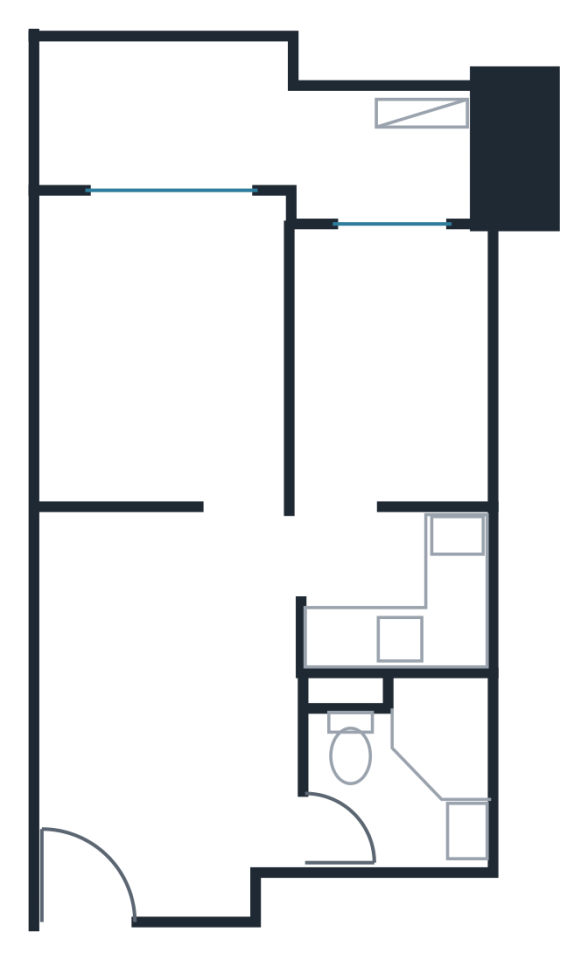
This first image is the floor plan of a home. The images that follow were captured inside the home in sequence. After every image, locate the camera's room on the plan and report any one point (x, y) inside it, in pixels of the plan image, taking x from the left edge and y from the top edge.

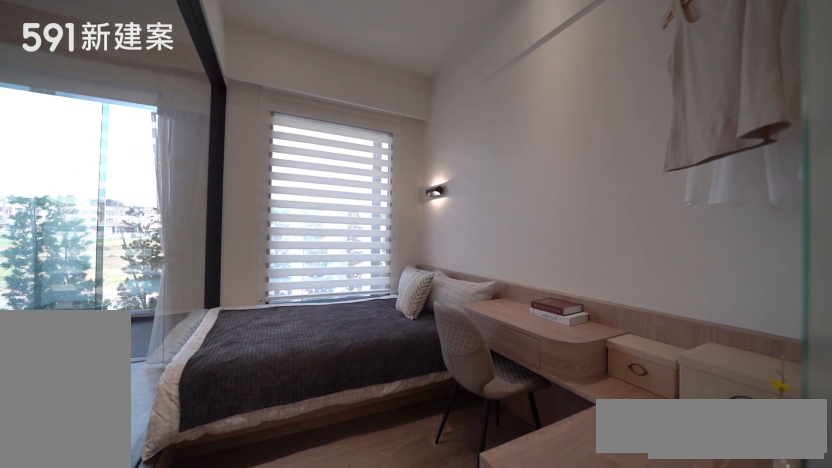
(396, 363)
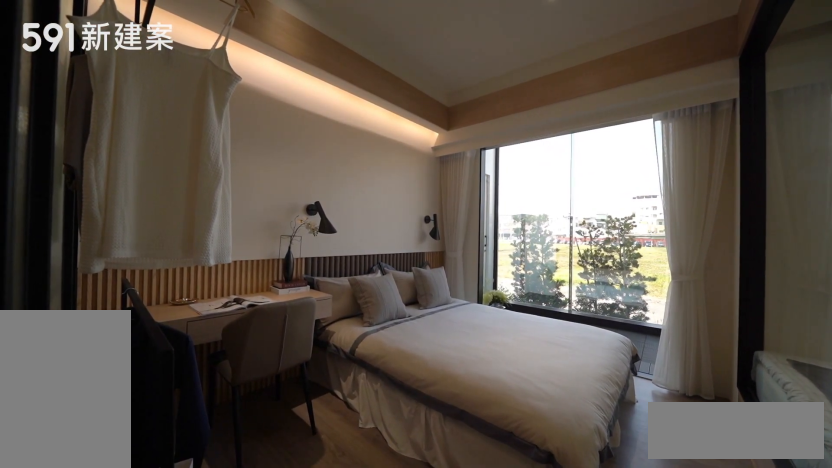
(157, 347)
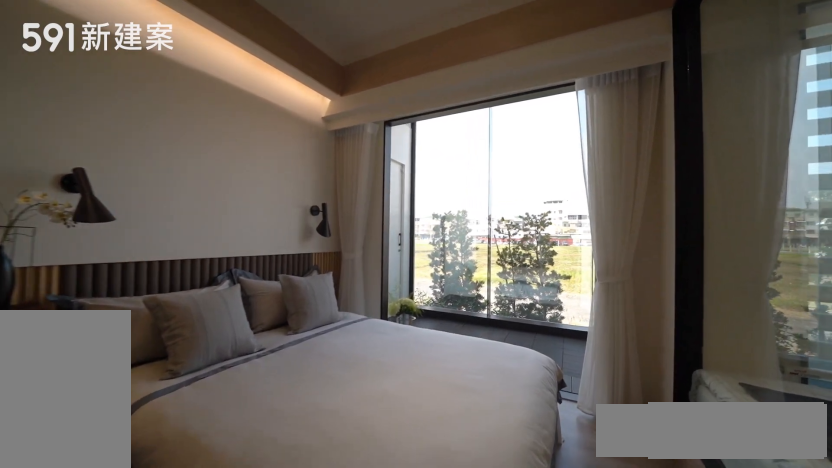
(157, 347)
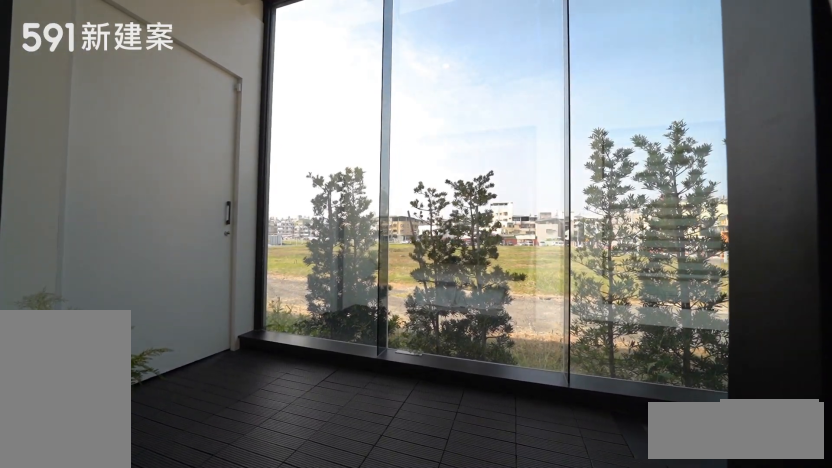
(246, 127)
